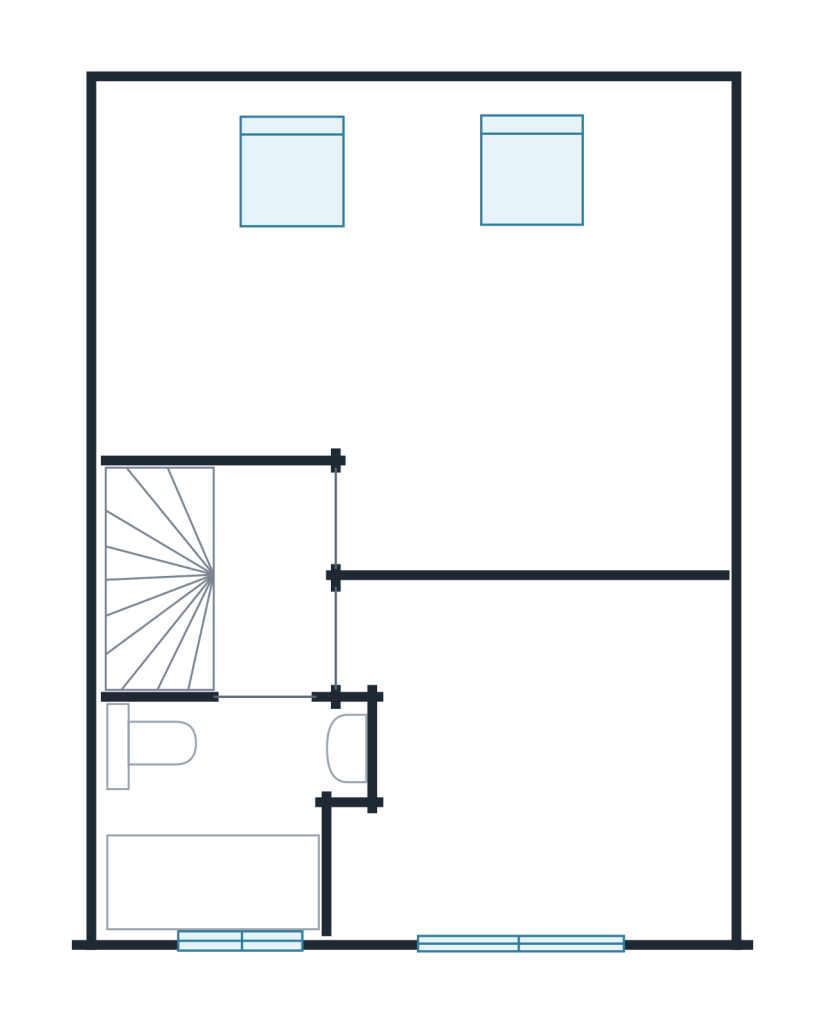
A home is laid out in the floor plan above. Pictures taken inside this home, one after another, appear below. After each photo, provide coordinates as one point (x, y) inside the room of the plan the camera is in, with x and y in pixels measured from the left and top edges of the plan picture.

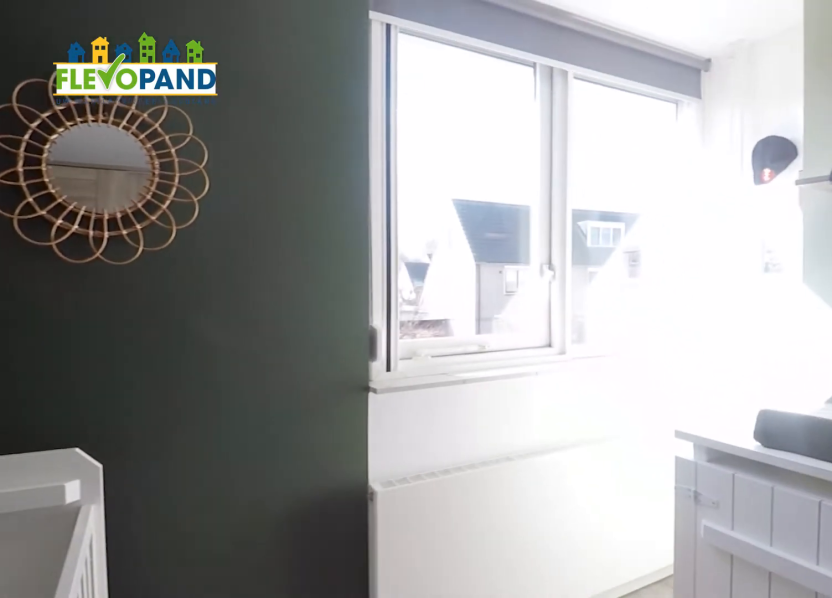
(535, 758)
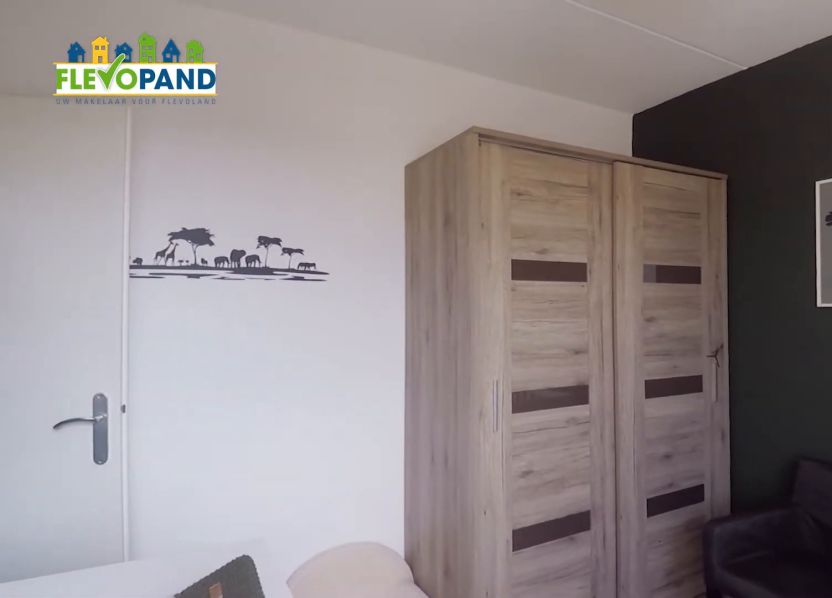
(535, 758)
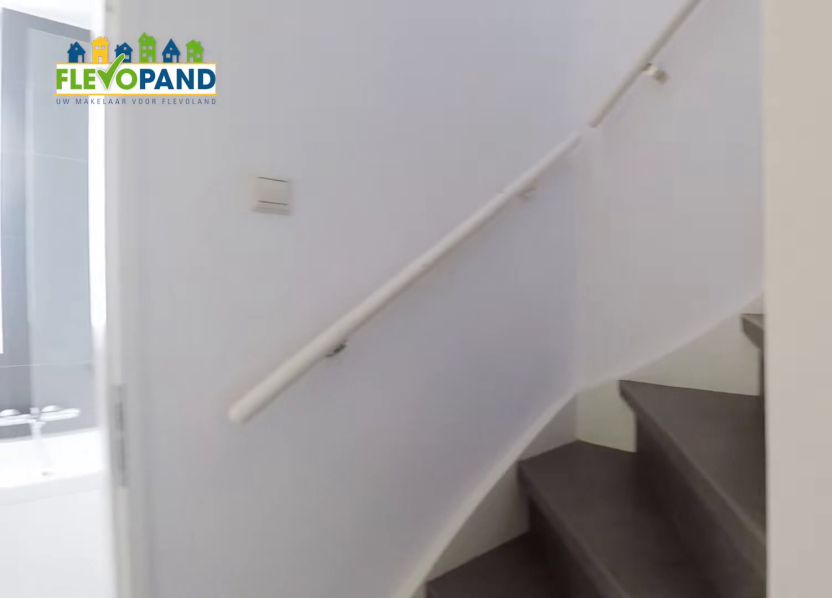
(270, 578)
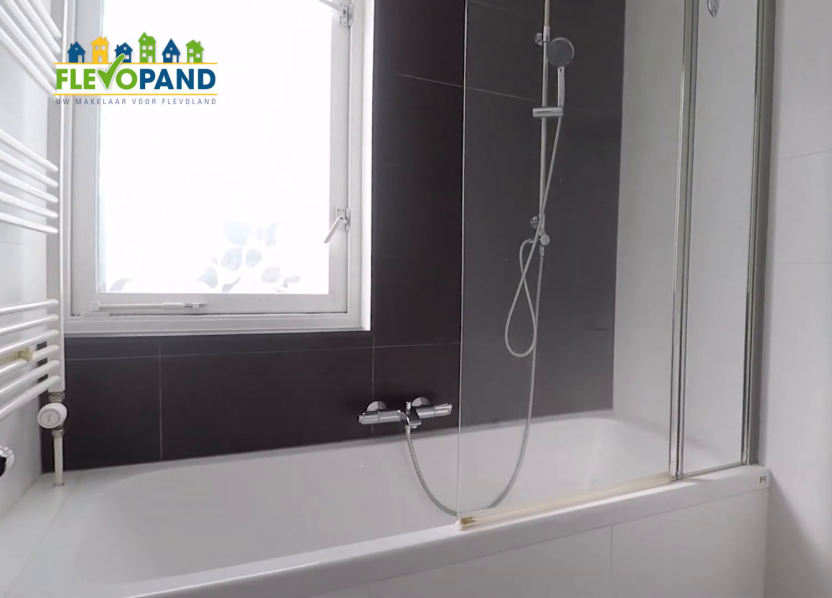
(213, 880)
